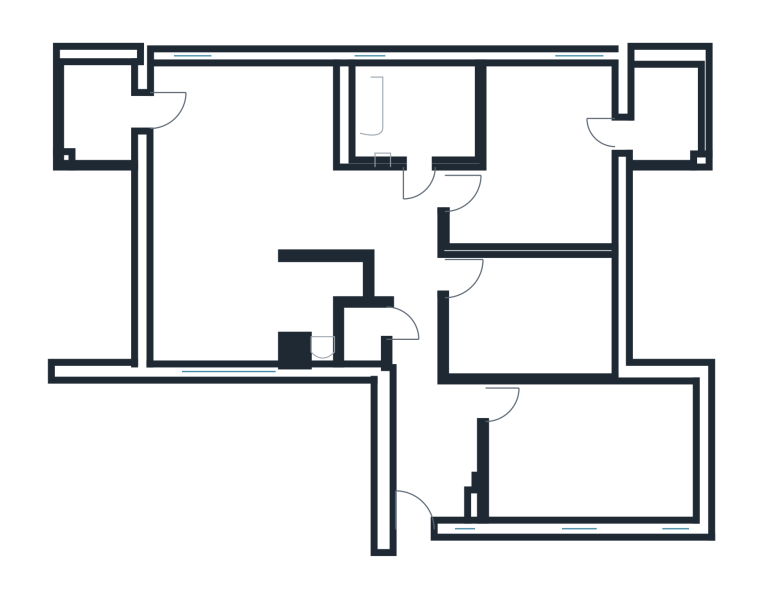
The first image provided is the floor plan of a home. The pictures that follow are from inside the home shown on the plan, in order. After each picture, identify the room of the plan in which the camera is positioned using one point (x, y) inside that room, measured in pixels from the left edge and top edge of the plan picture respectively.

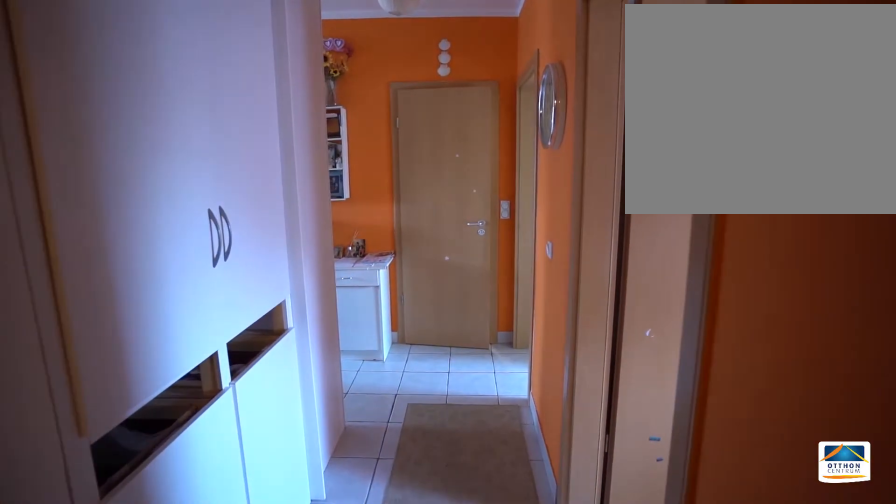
(416, 417)
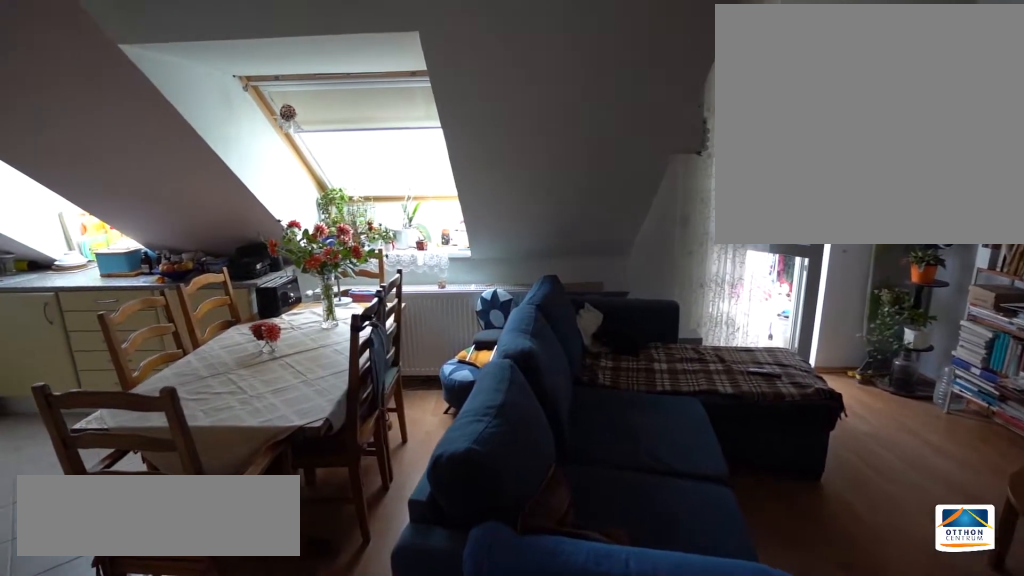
(252, 151)
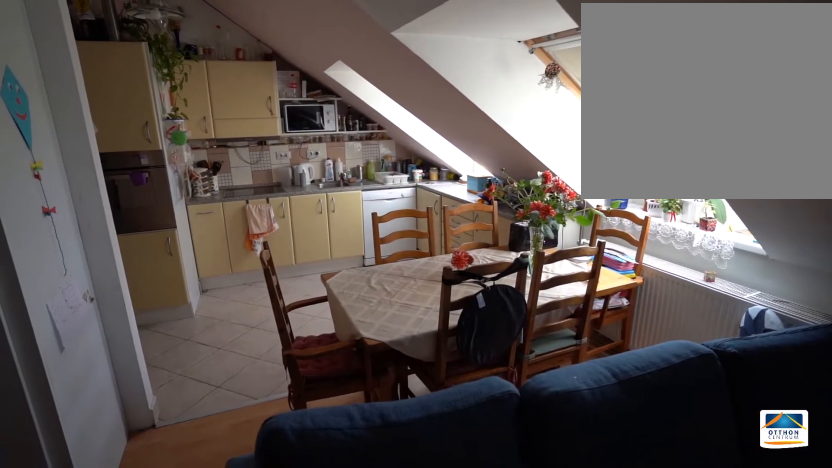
(252, 151)
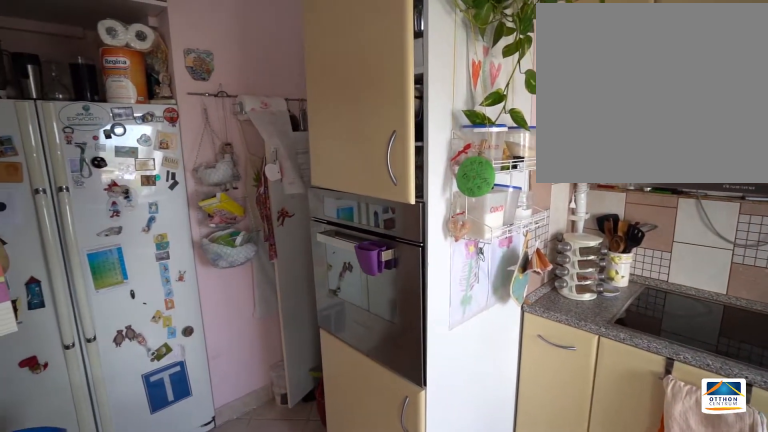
(228, 305)
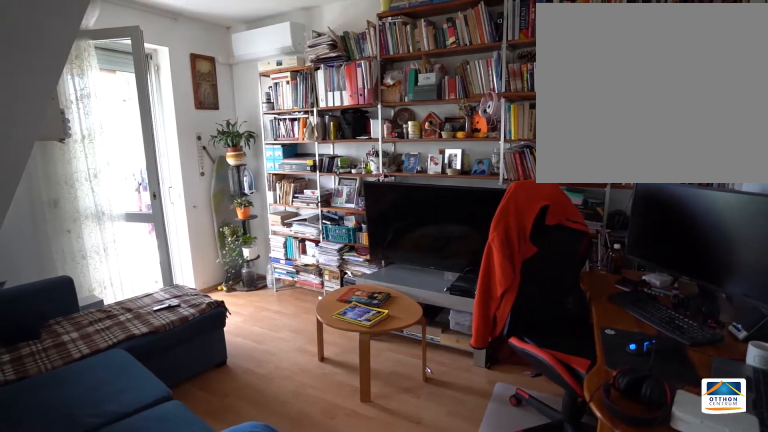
(248, 145)
